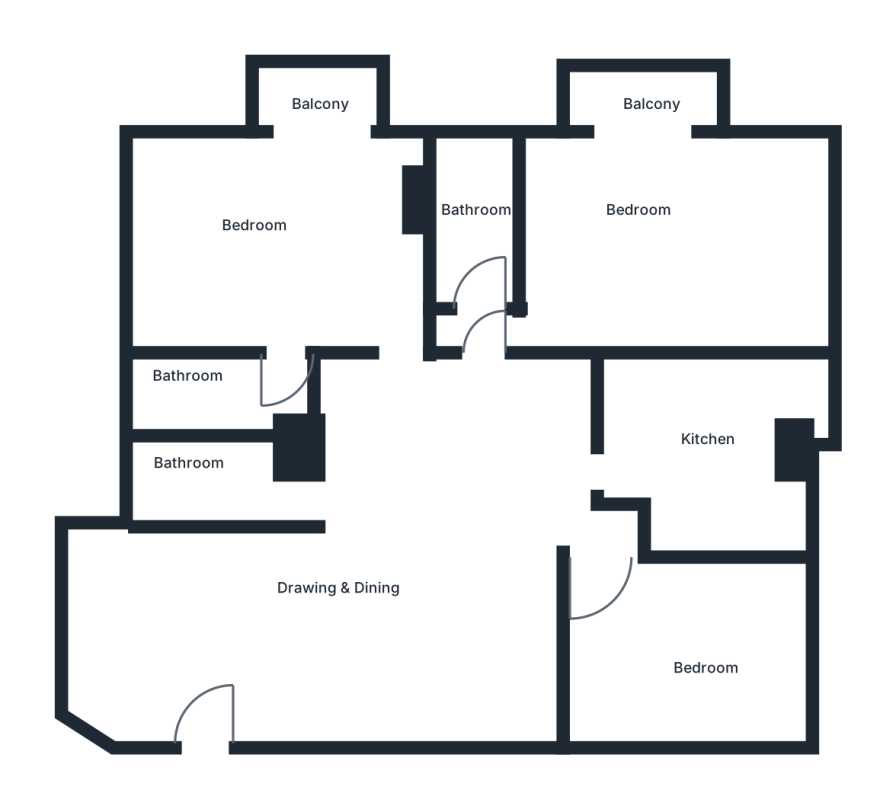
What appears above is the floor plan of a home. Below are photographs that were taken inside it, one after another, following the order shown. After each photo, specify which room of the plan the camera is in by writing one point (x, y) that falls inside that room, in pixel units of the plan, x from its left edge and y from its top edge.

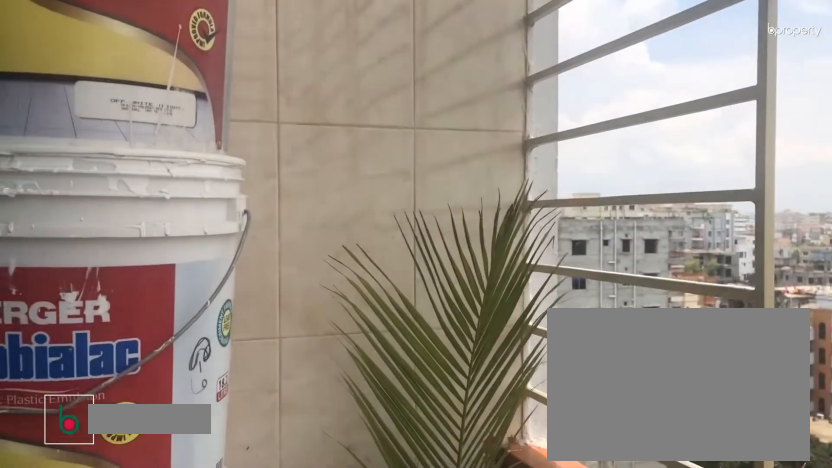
(322, 99)
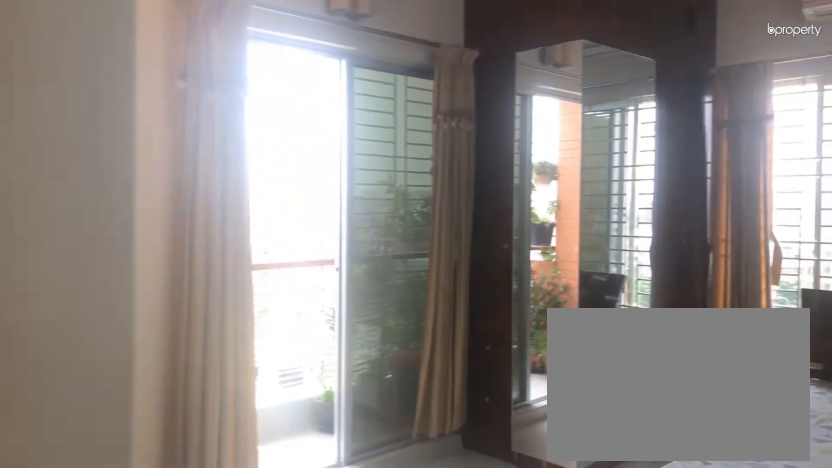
(665, 249)
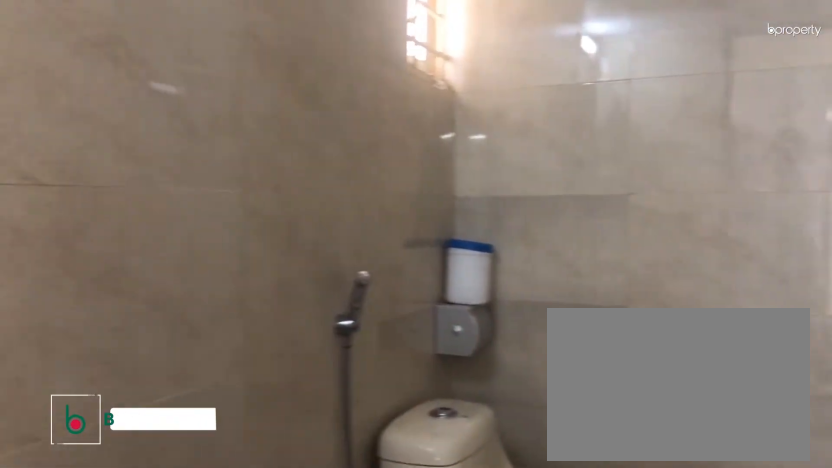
(478, 218)
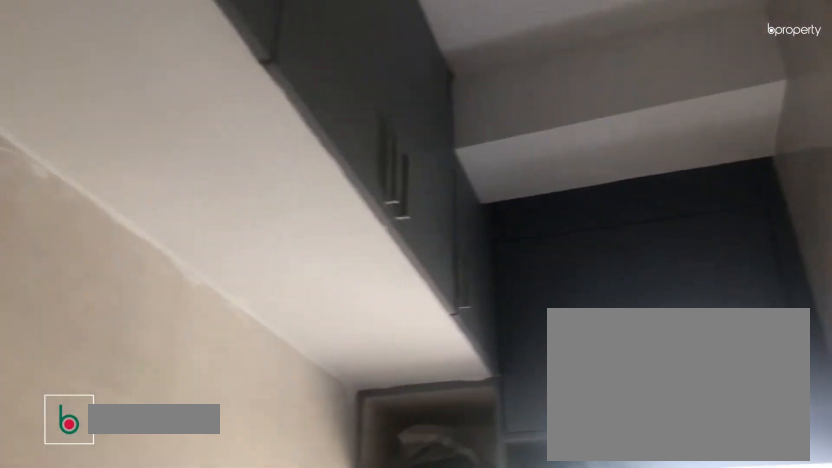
(705, 470)
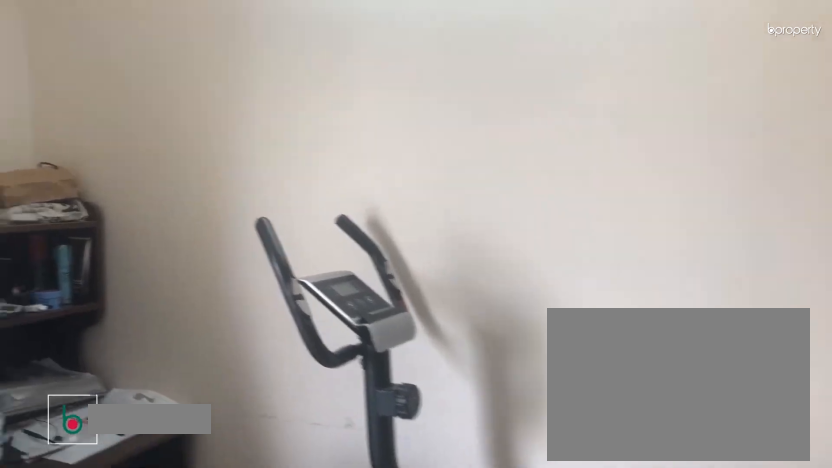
(693, 631)
